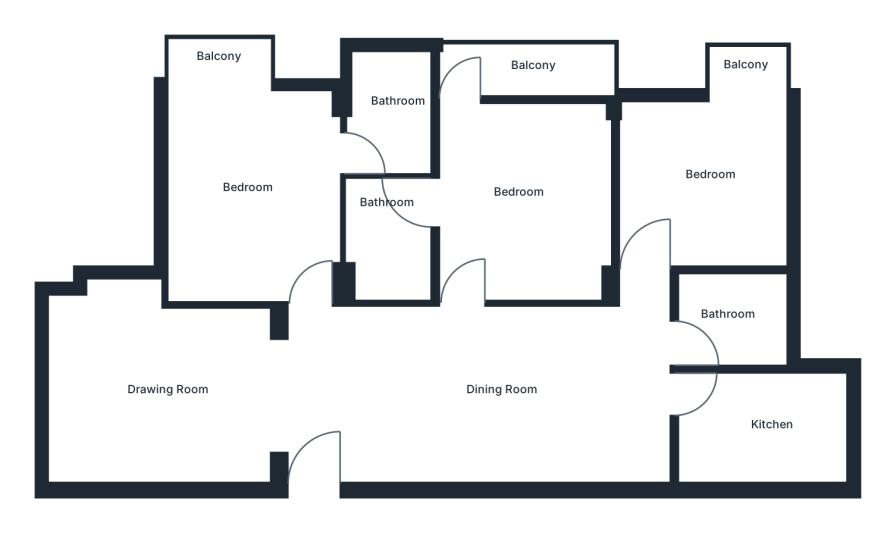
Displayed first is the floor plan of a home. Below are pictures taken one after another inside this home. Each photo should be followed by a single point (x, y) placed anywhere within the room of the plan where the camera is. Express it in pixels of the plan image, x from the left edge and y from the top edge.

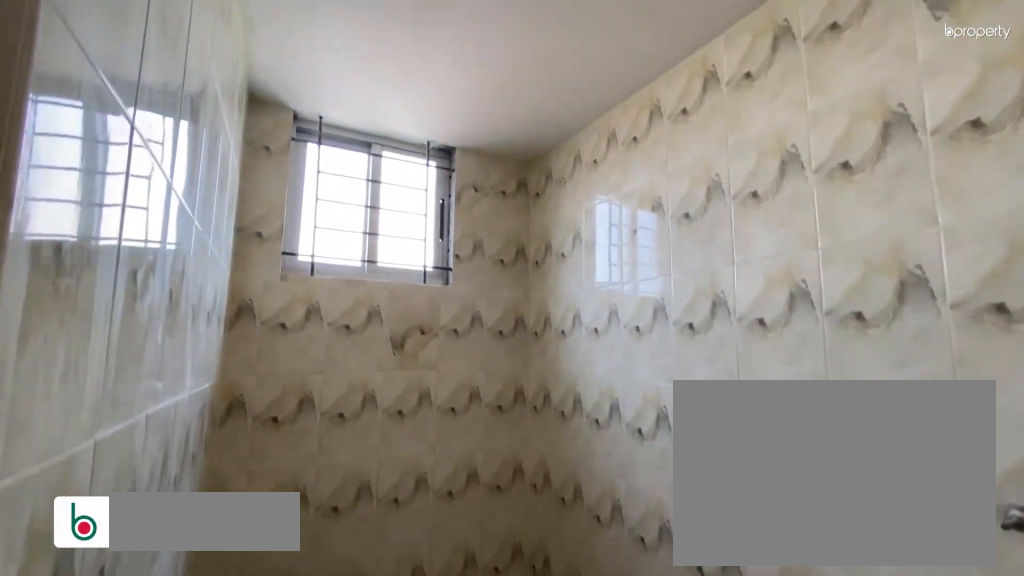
(389, 117)
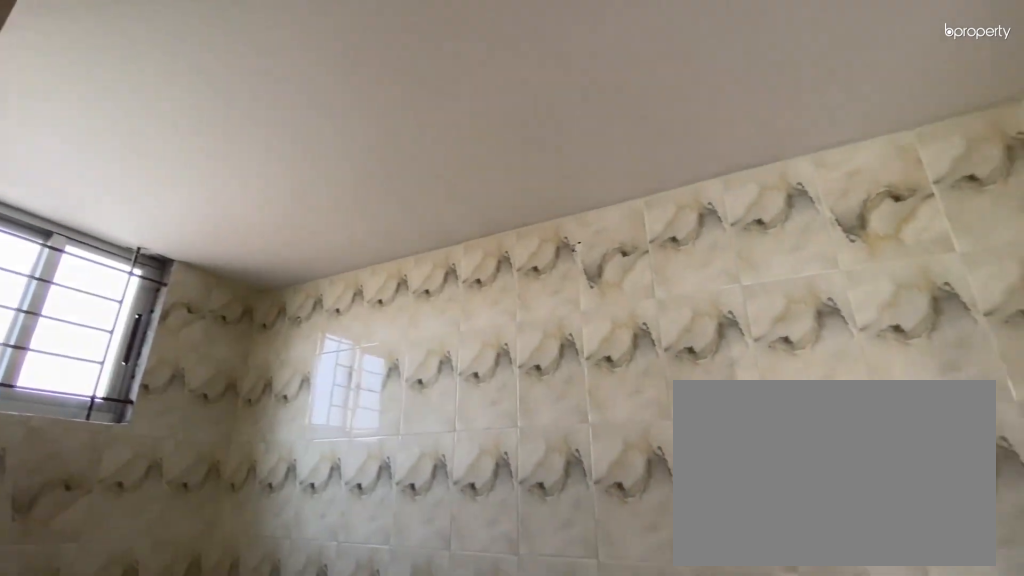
(389, 117)
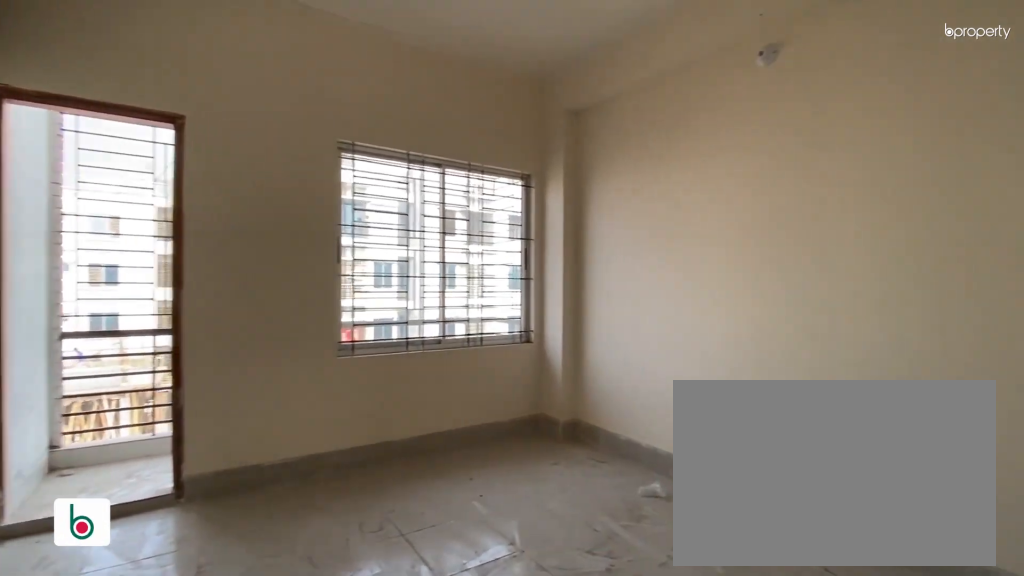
(512, 208)
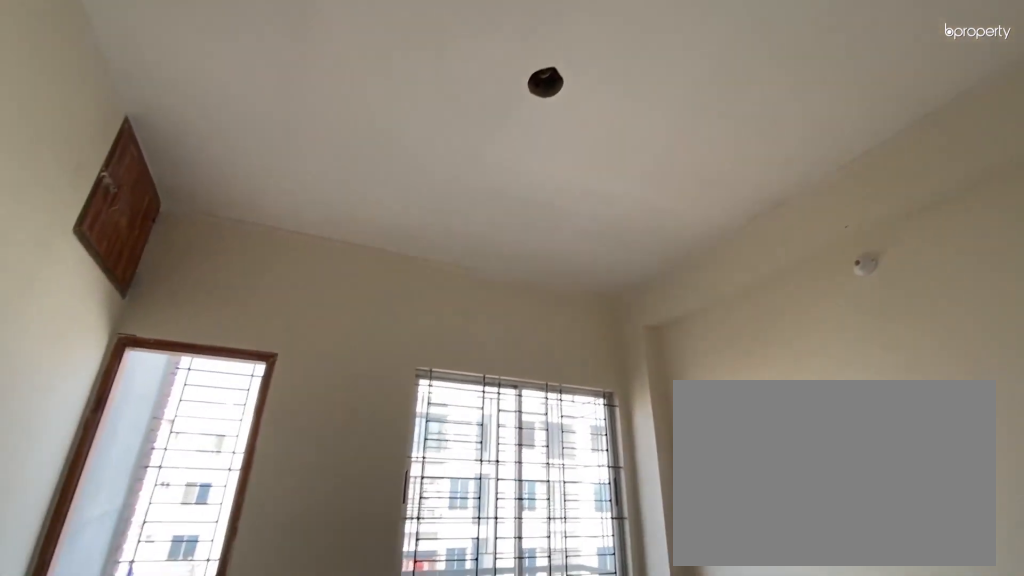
(512, 208)
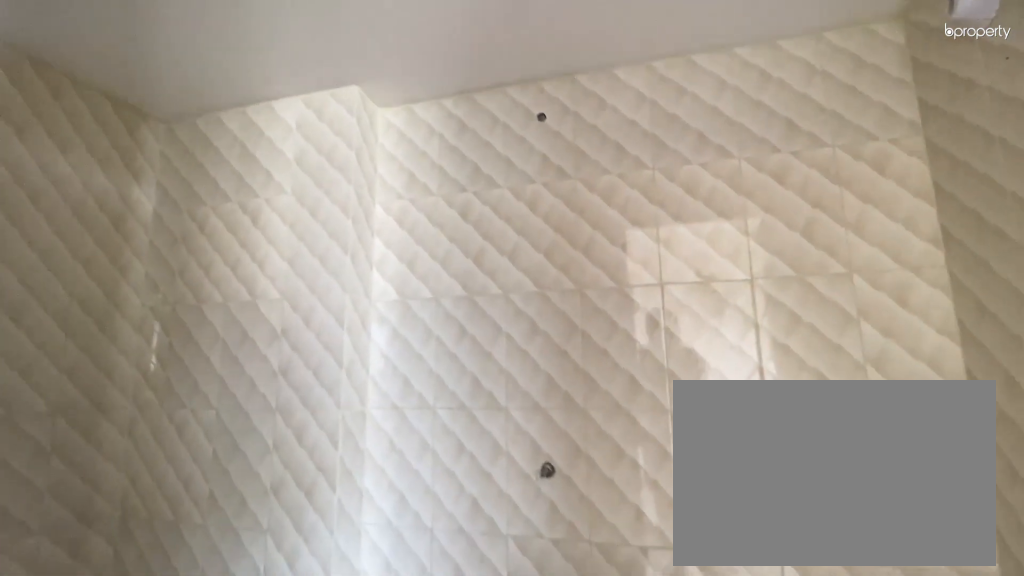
(388, 239)
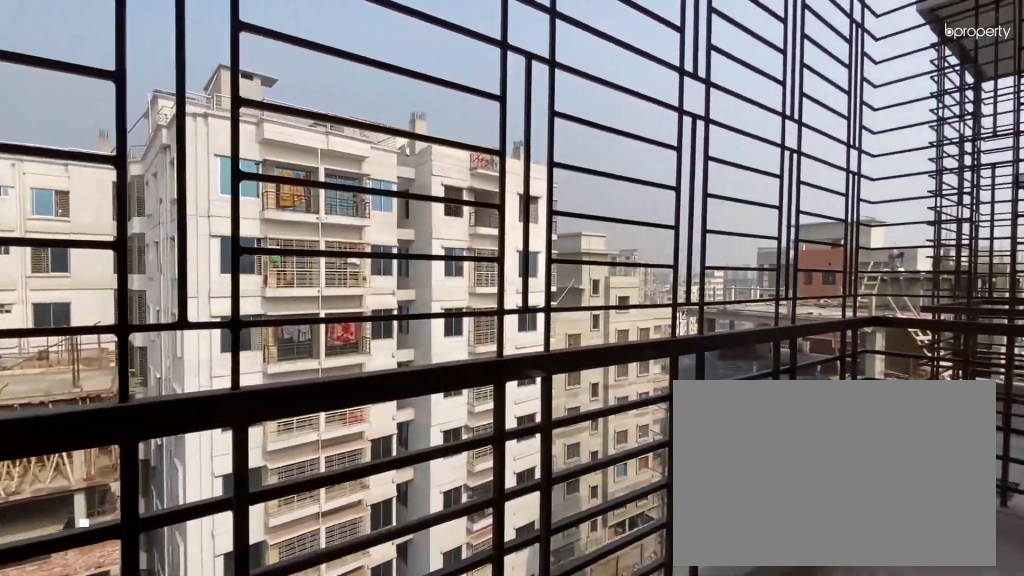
(518, 69)
